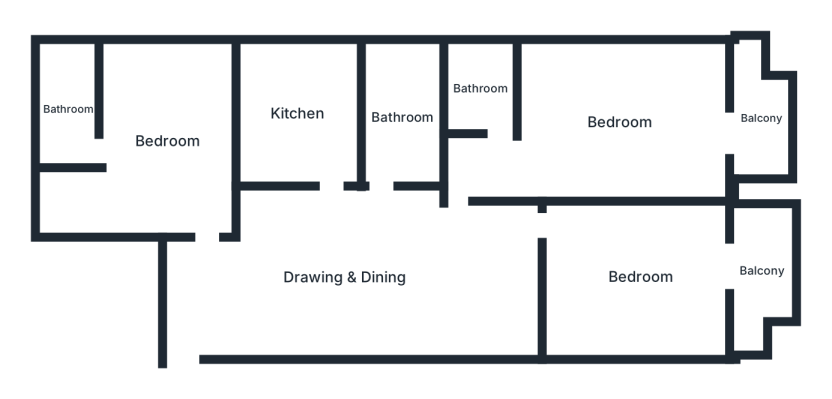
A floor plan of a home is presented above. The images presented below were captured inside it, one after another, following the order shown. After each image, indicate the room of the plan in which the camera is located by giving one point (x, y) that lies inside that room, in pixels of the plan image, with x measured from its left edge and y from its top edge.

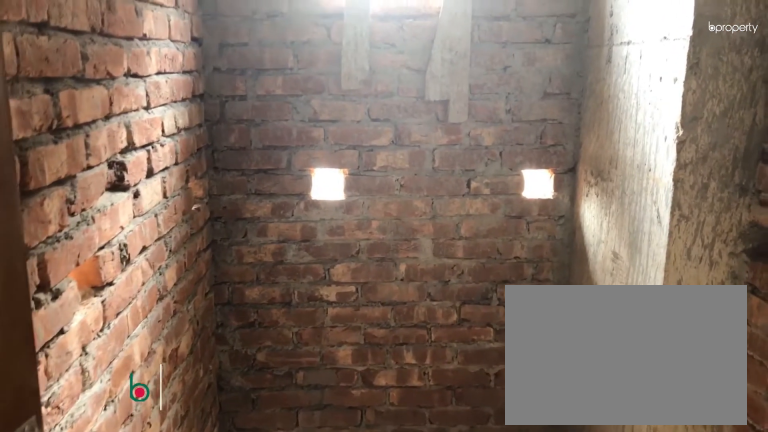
(402, 115)
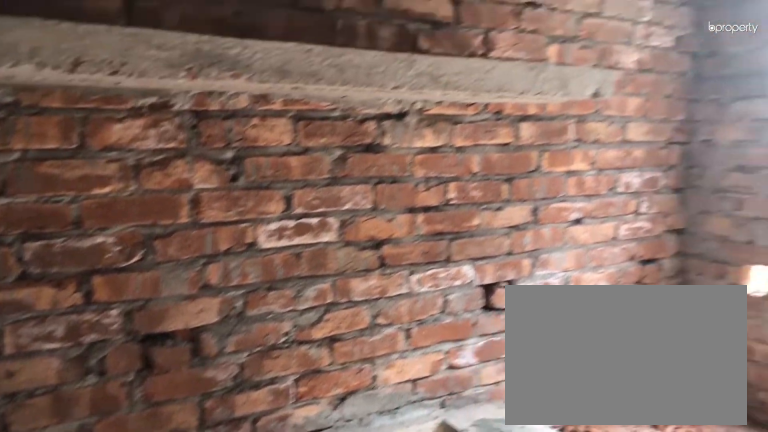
(298, 114)
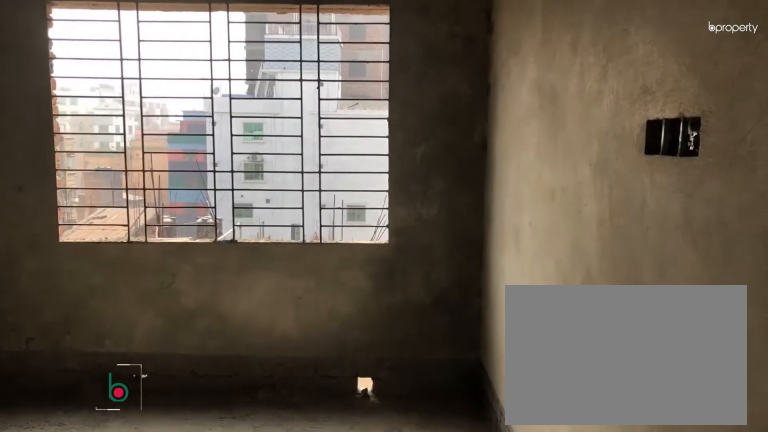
(166, 142)
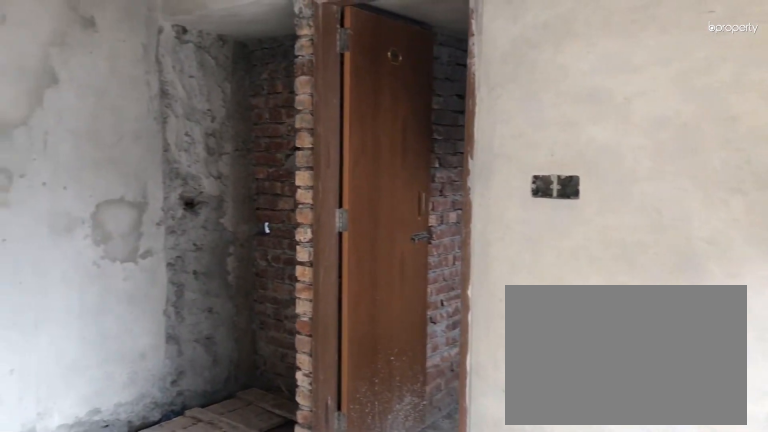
(166, 142)
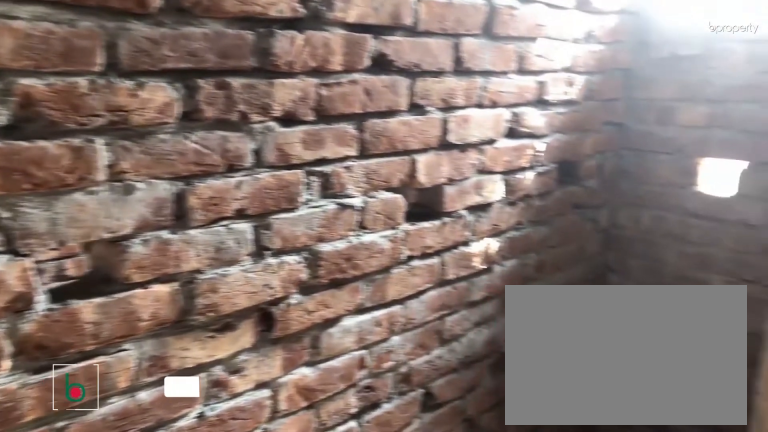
(69, 110)
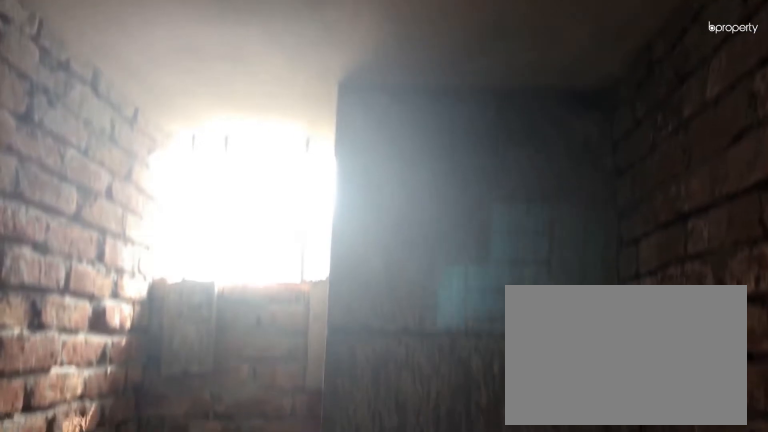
(69, 110)
